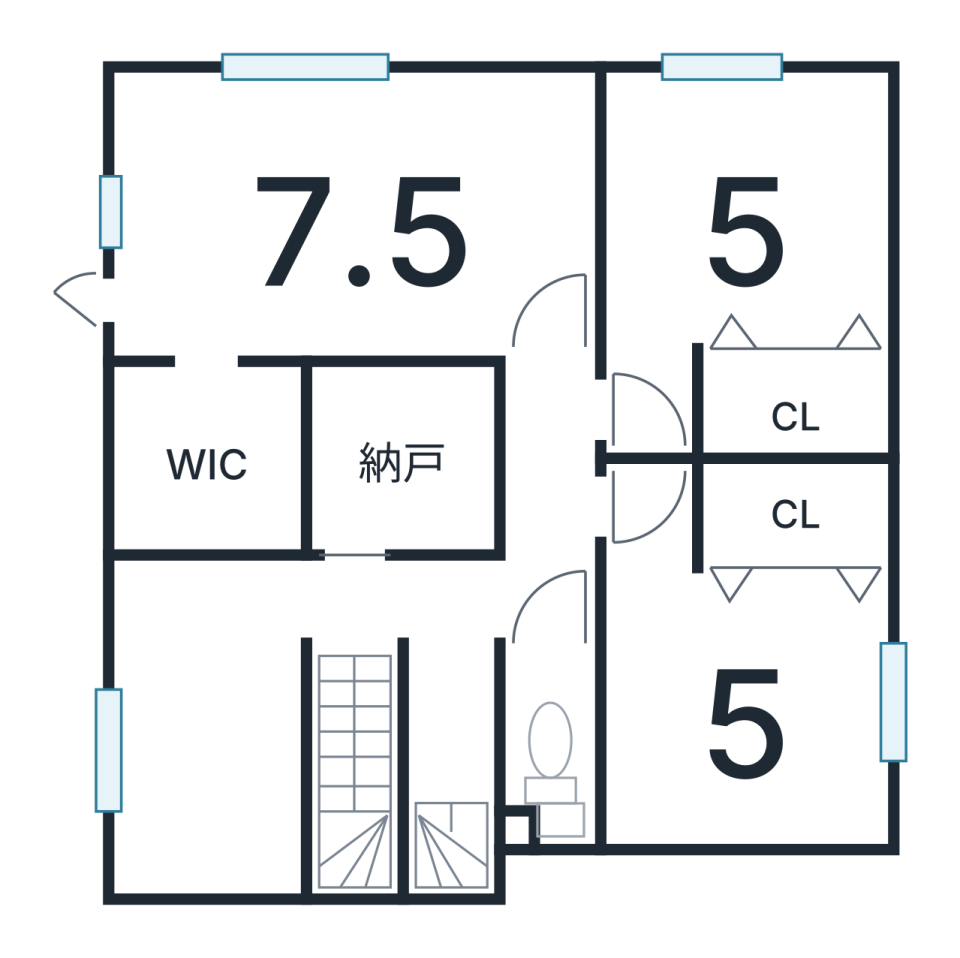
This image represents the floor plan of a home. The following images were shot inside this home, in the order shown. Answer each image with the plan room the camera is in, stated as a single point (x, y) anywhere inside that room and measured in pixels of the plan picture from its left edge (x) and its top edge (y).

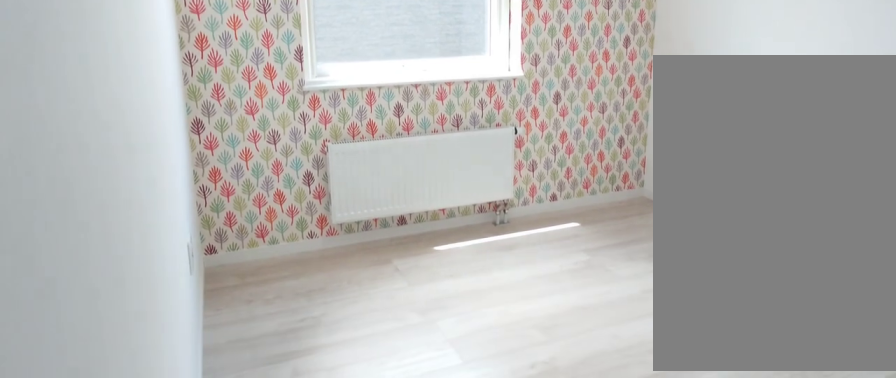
(737, 238)
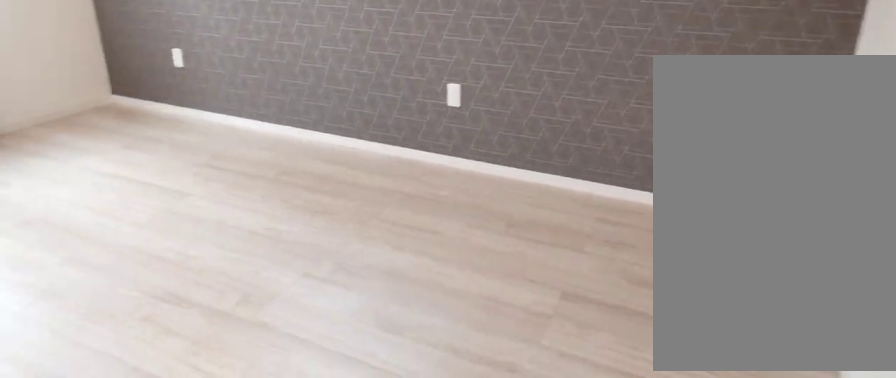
(343, 226)
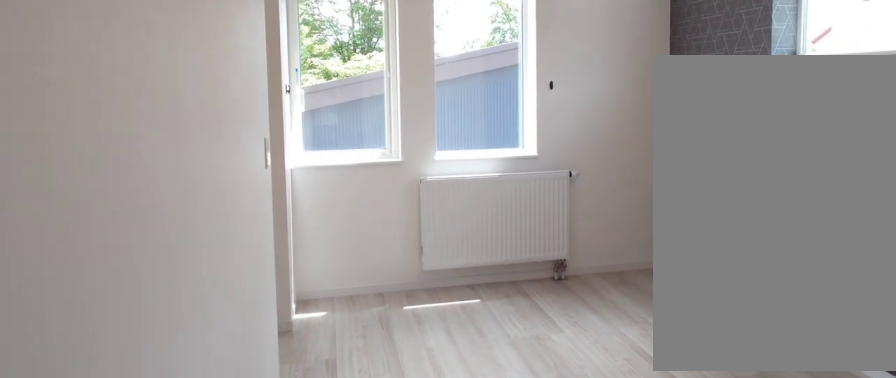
(343, 226)
